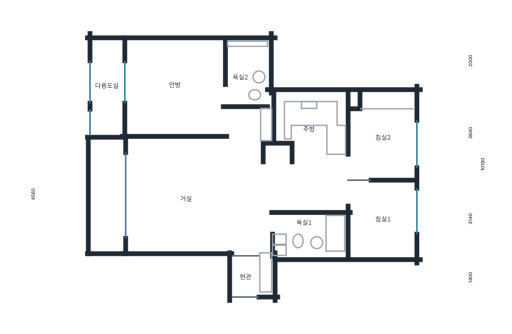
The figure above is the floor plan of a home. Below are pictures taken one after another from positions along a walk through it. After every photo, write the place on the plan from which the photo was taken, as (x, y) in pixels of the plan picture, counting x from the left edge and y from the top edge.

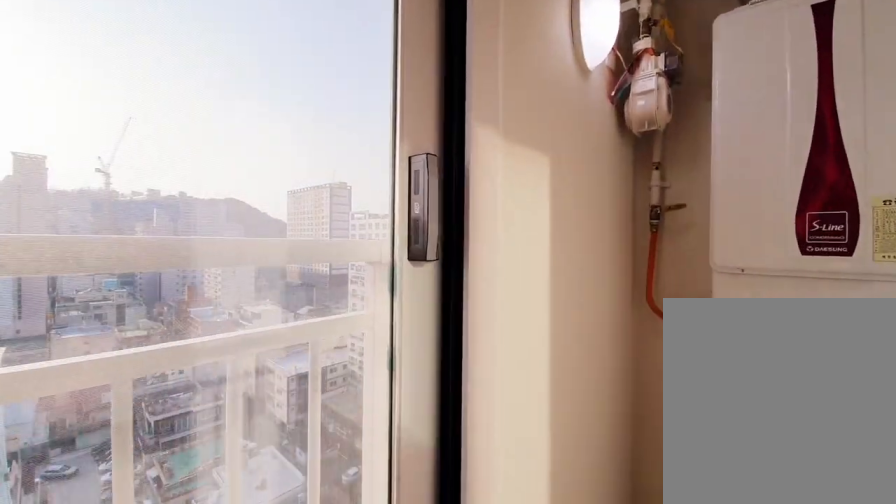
(119, 99)
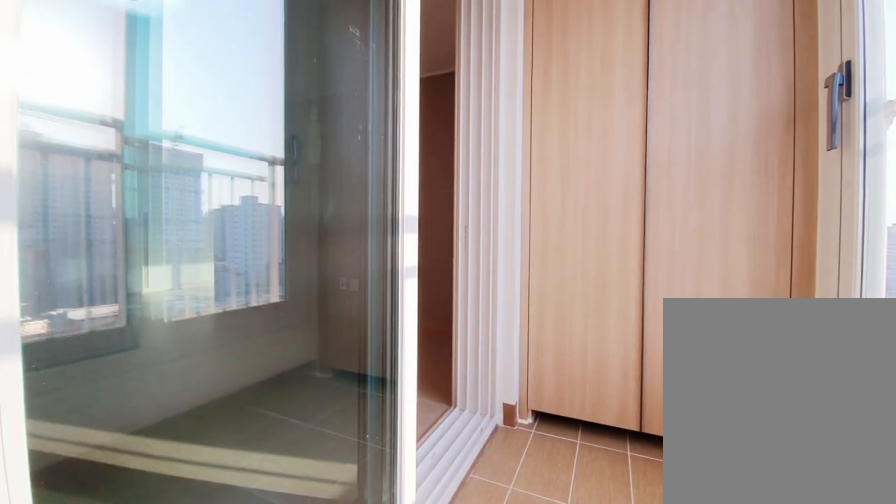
(119, 100)
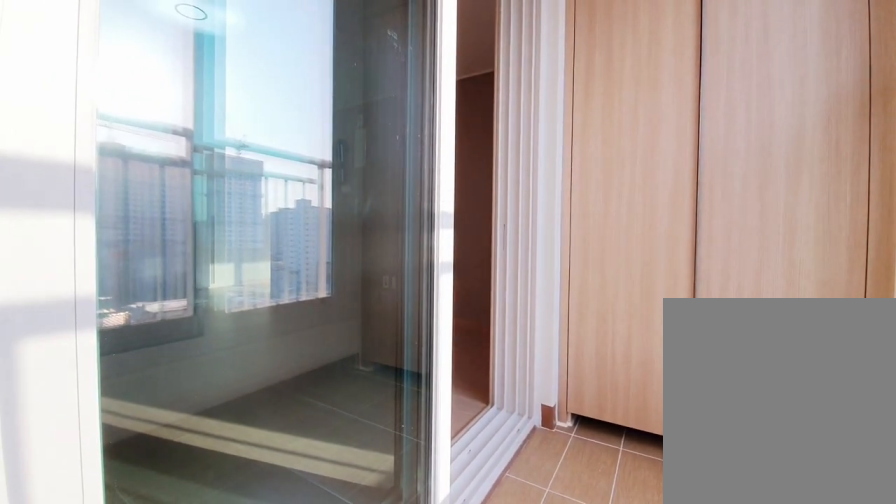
(121, 99)
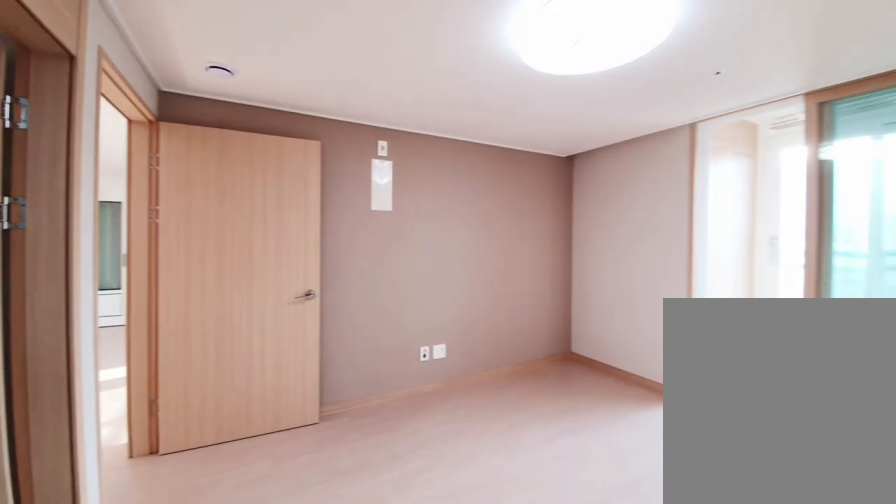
(167, 107)
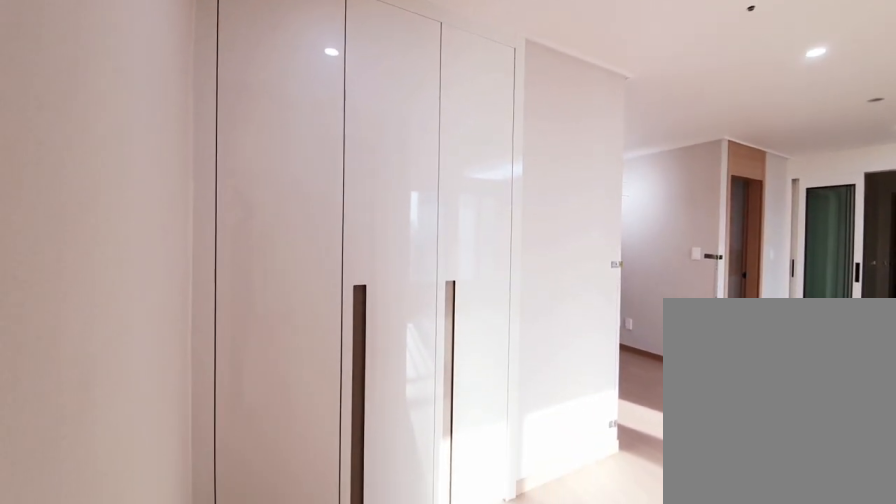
(242, 132)
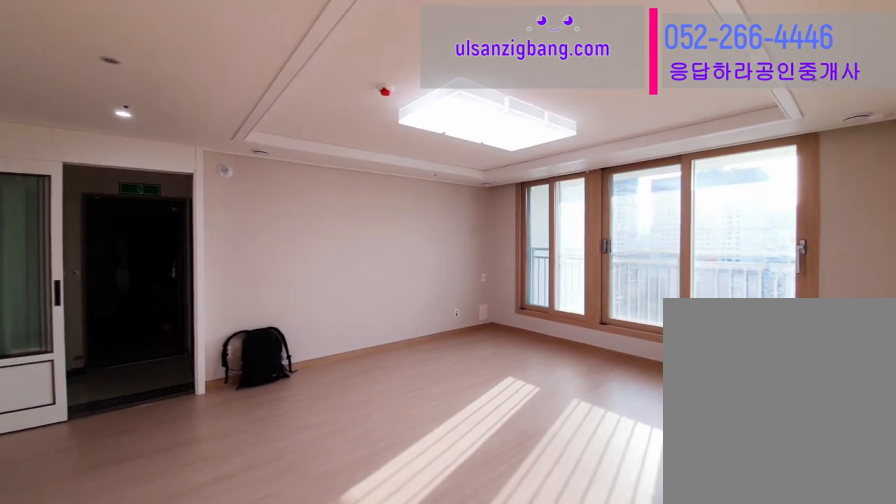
(249, 175)
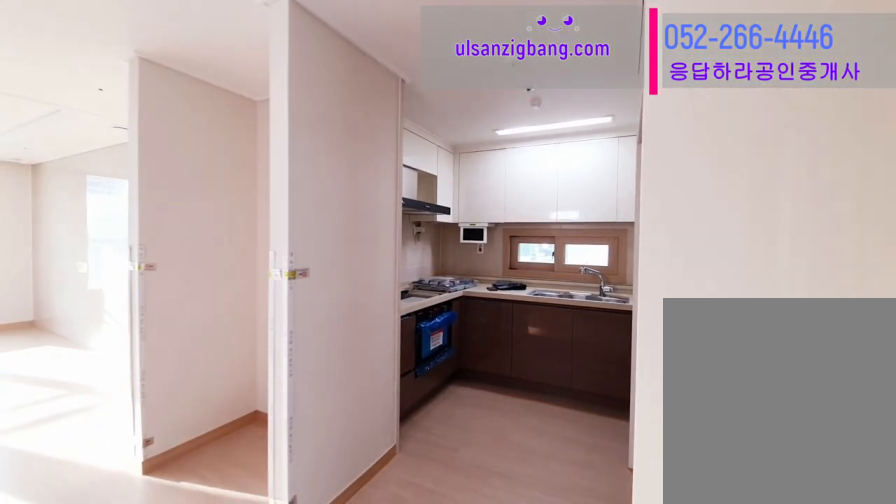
(313, 134)
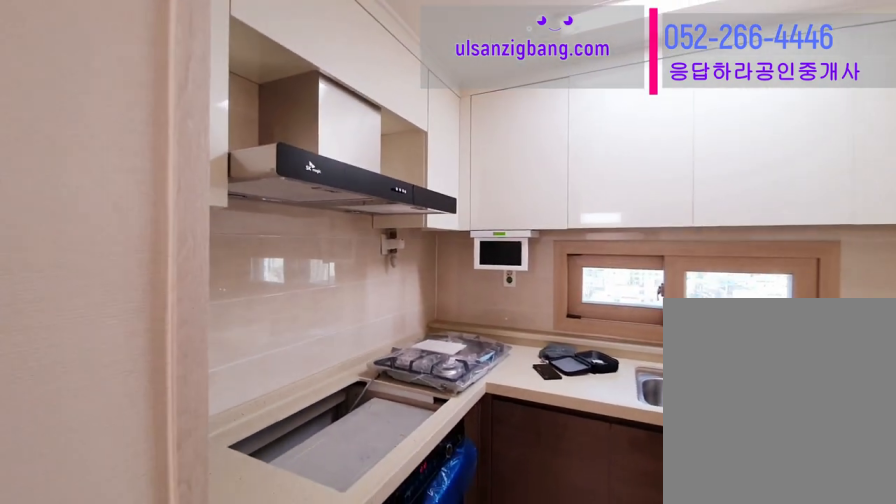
(312, 135)
